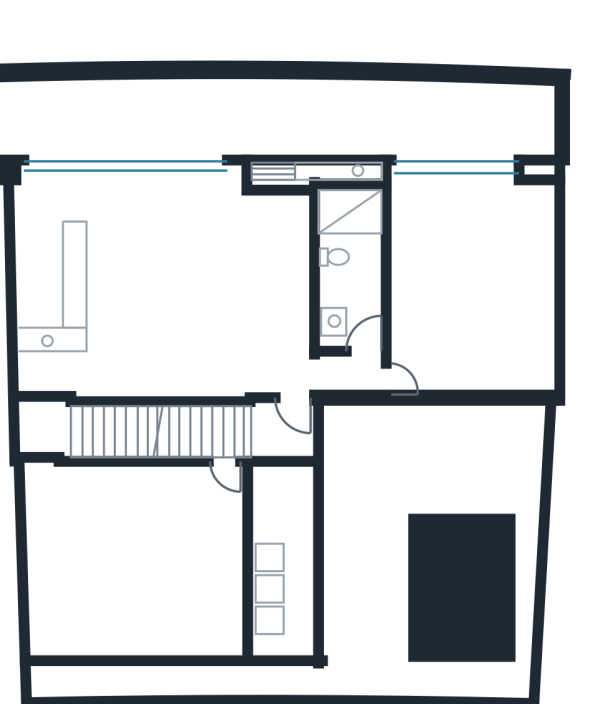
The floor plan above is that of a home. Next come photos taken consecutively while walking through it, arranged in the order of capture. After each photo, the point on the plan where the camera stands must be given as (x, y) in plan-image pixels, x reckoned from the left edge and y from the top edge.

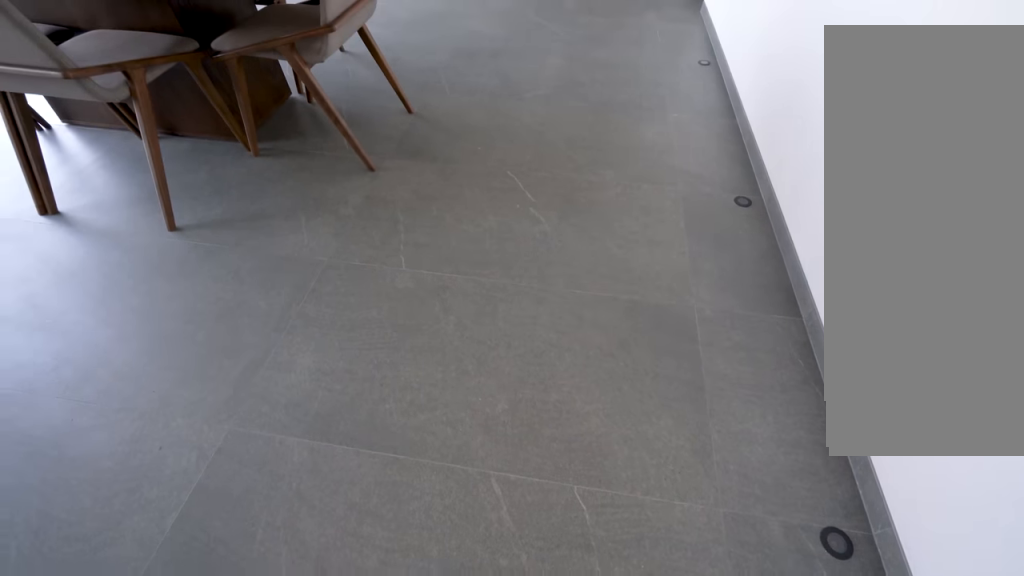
(158, 260)
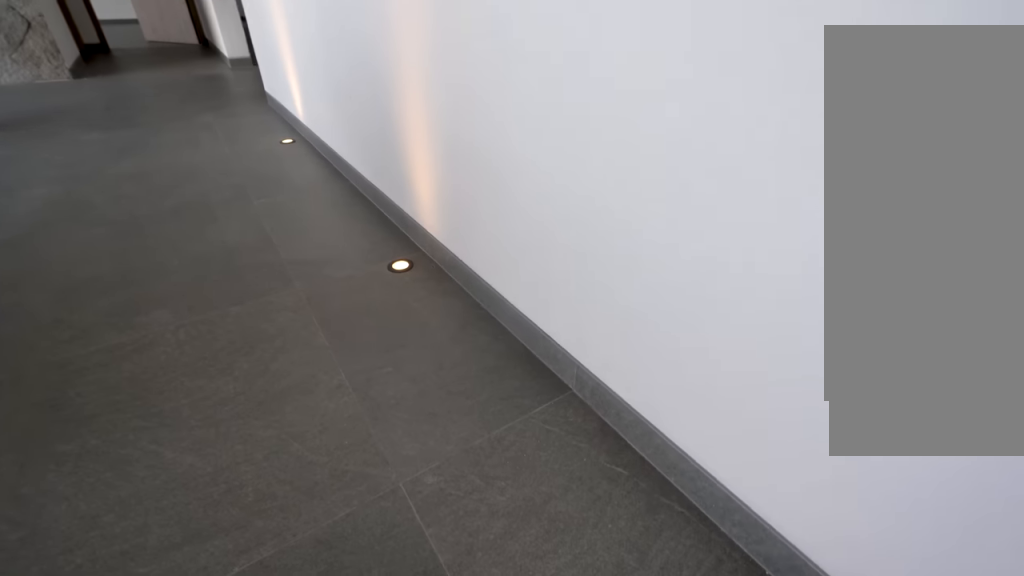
(158, 364)
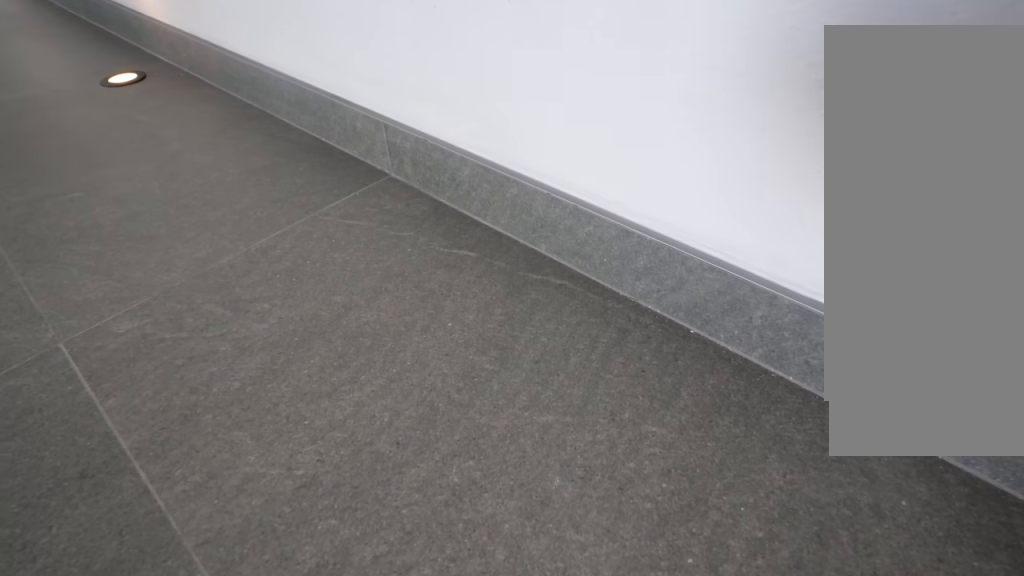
(169, 376)
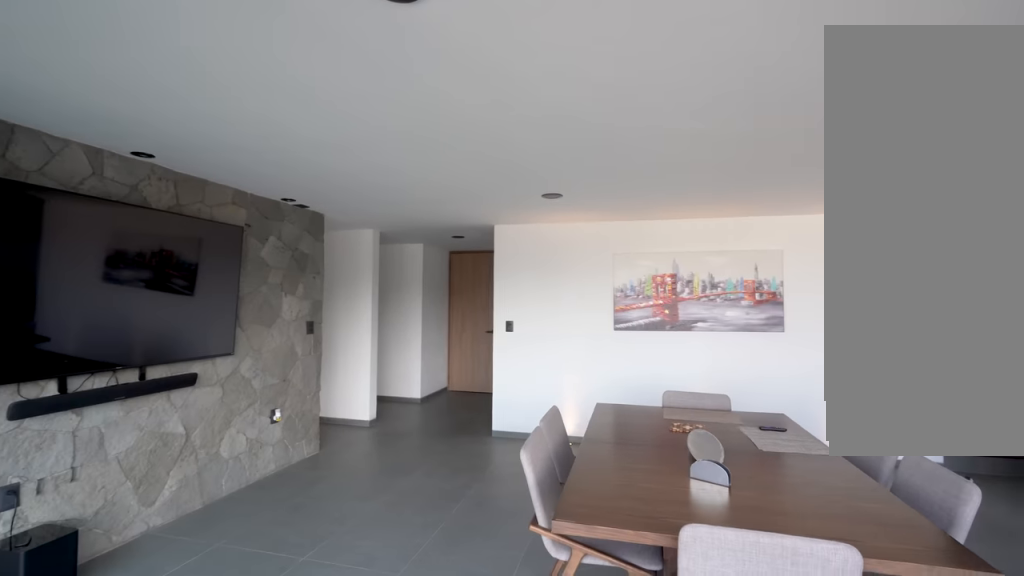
(157, 233)
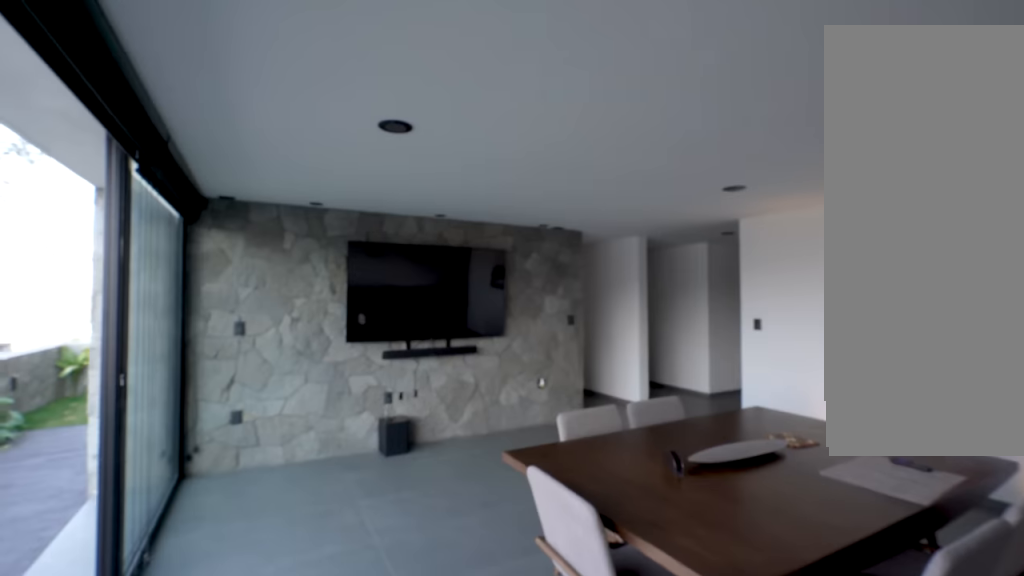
(76, 124)
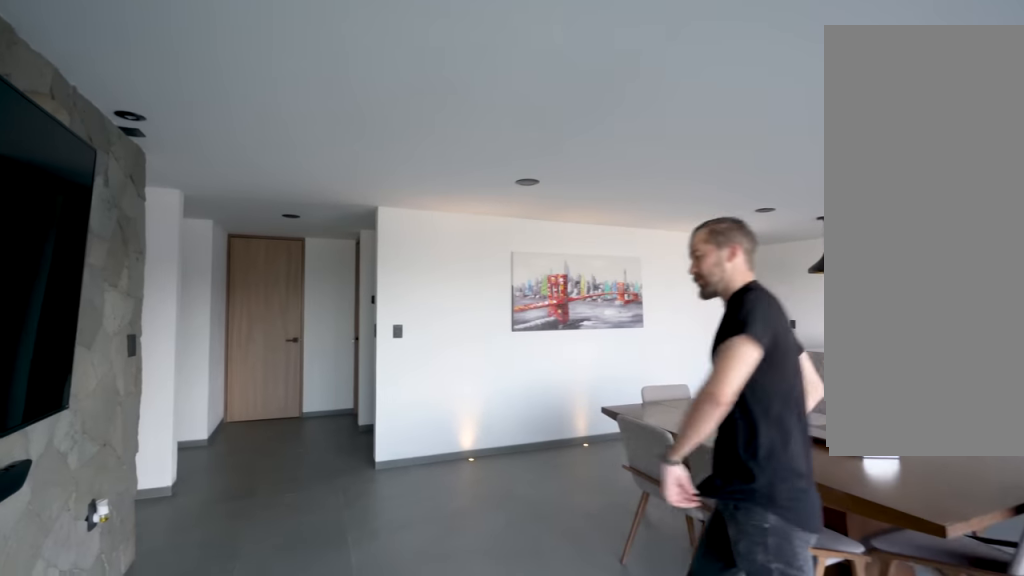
(217, 249)
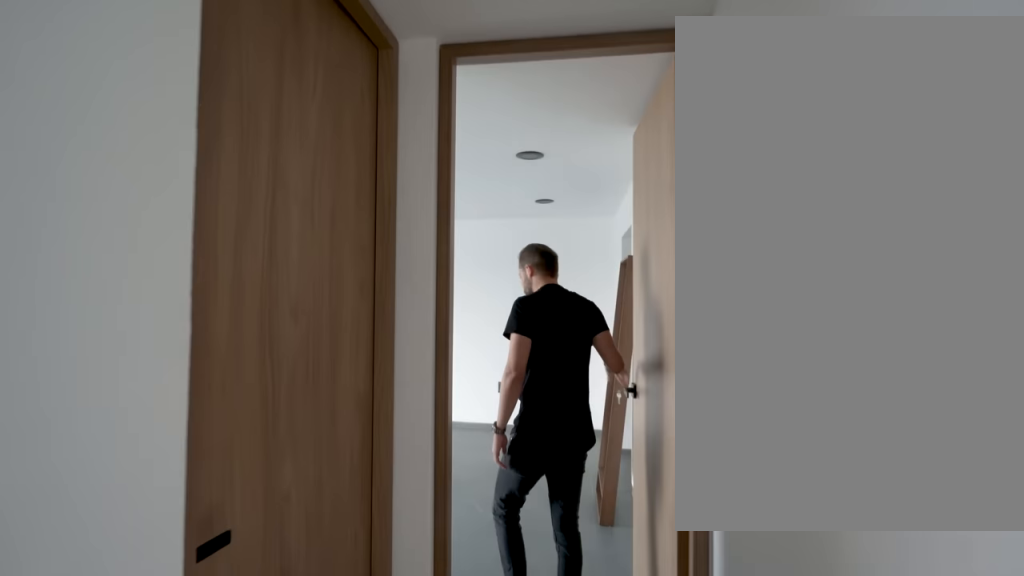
(267, 362)
